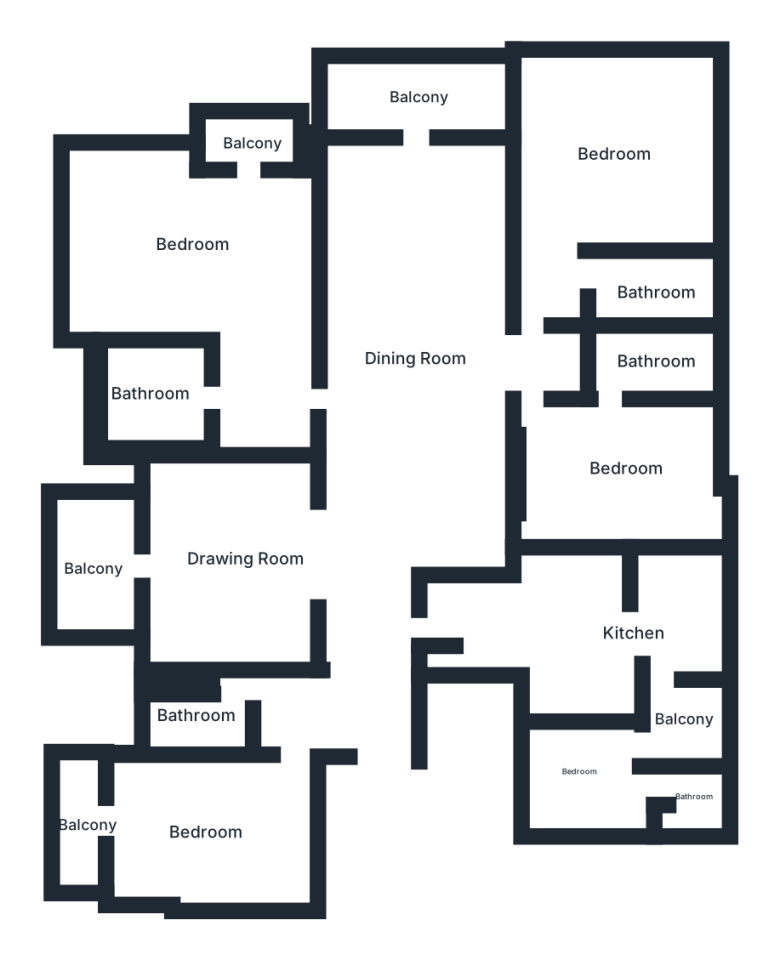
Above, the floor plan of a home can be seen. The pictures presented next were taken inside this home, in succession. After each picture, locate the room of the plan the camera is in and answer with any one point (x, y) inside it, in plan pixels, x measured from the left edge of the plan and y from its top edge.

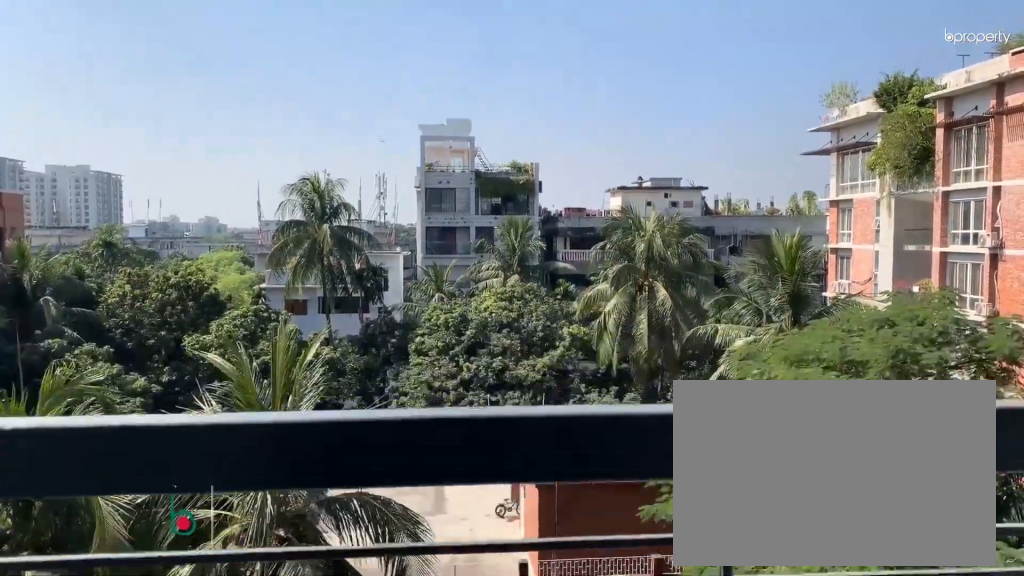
(97, 574)
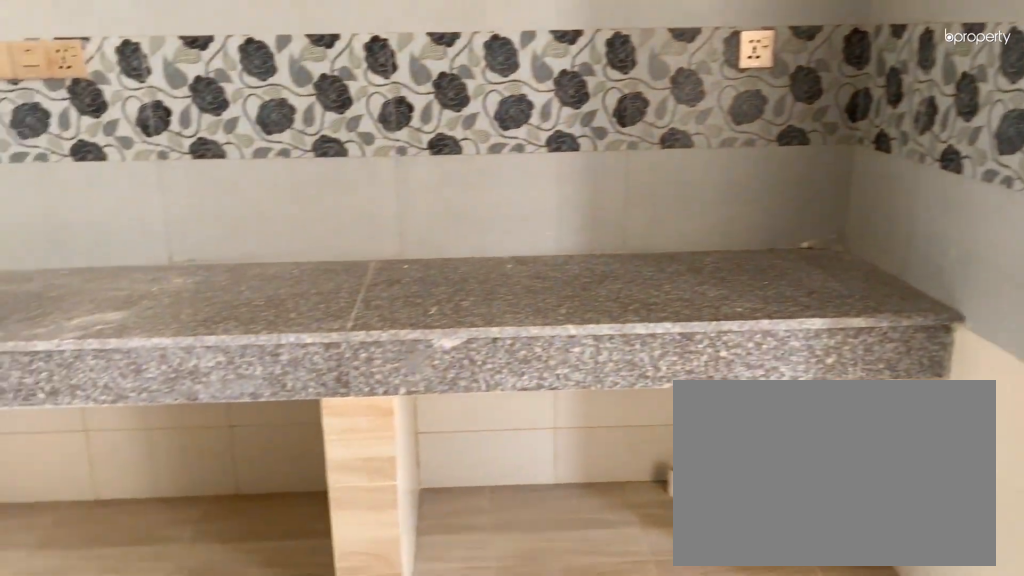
(633, 641)
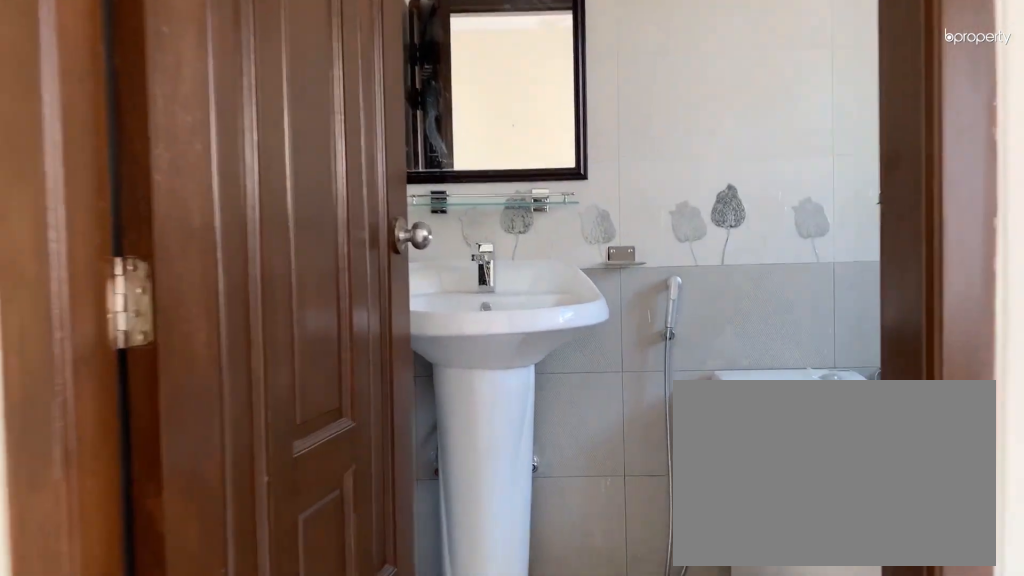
(652, 363)
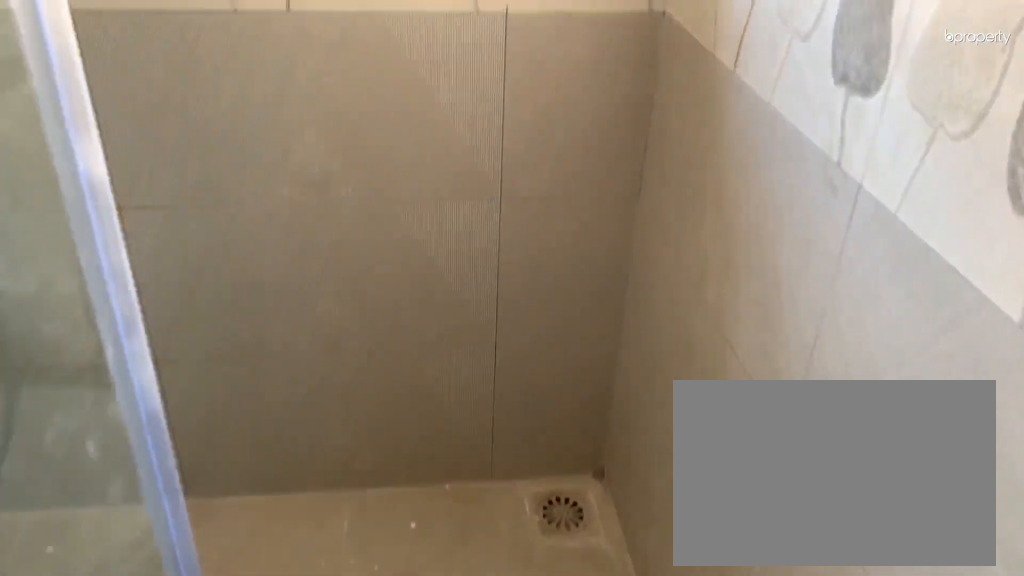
(652, 363)
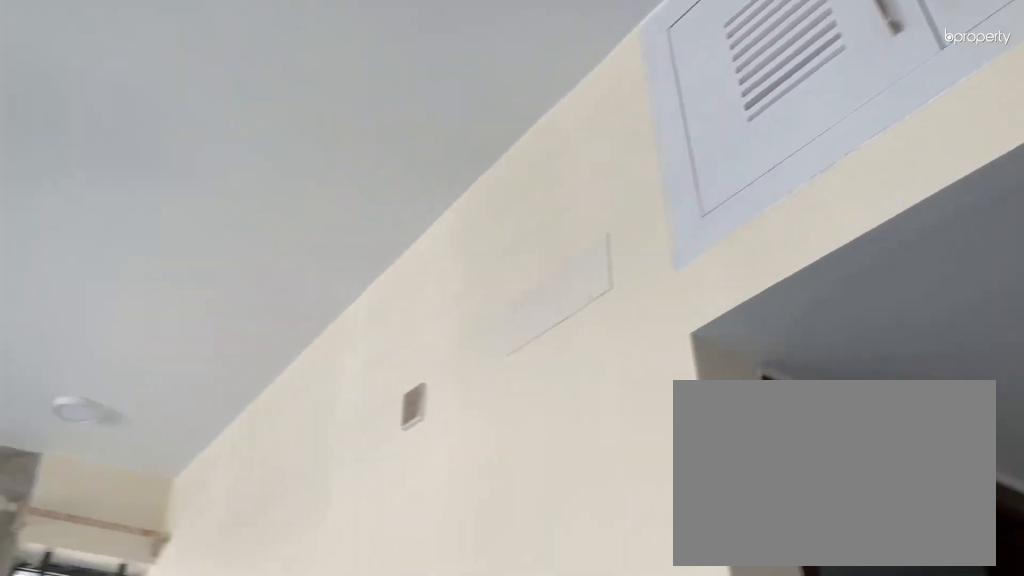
(614, 151)
